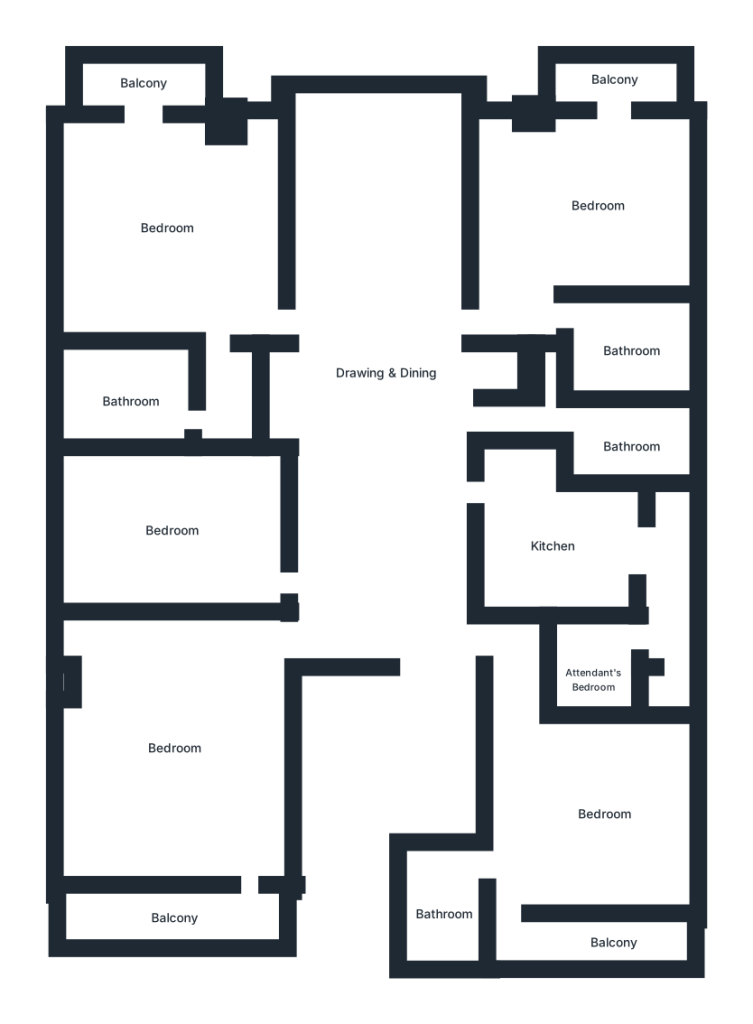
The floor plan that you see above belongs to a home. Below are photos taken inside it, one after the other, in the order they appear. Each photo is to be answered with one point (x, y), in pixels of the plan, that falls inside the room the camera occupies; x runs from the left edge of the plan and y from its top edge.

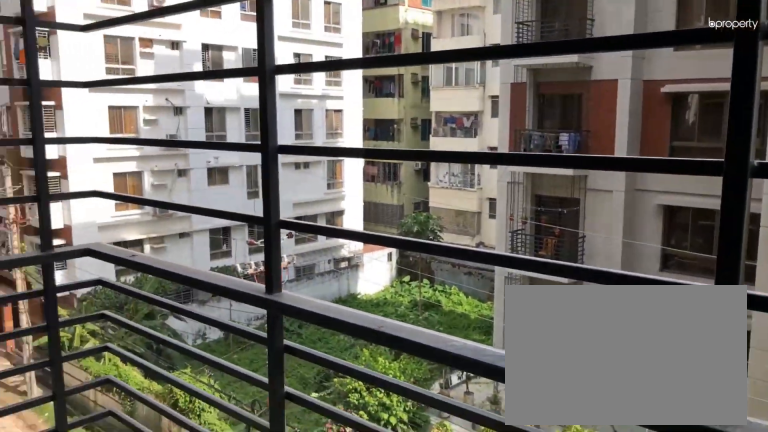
(612, 81)
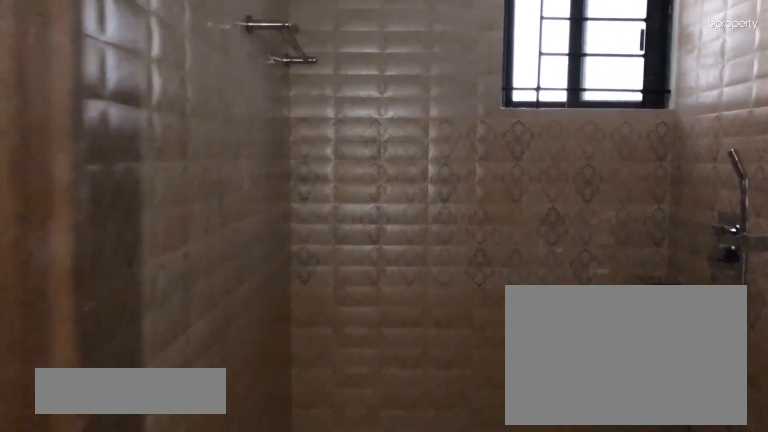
(629, 438)
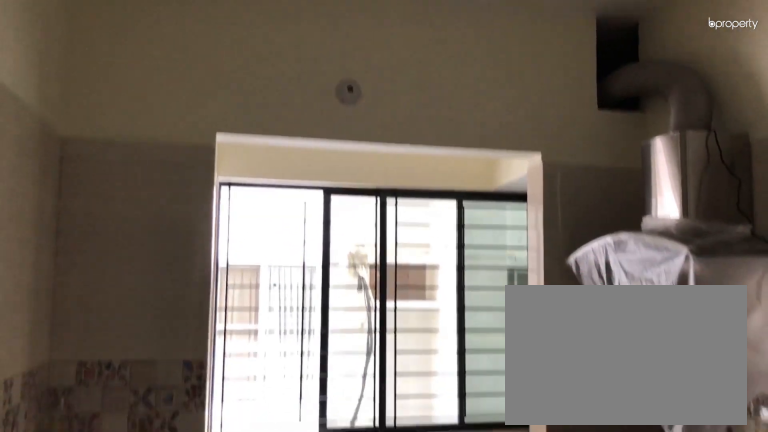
(566, 548)
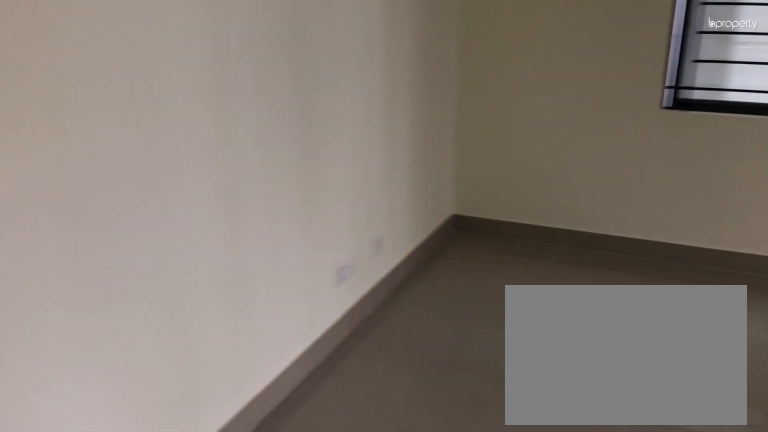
(597, 815)
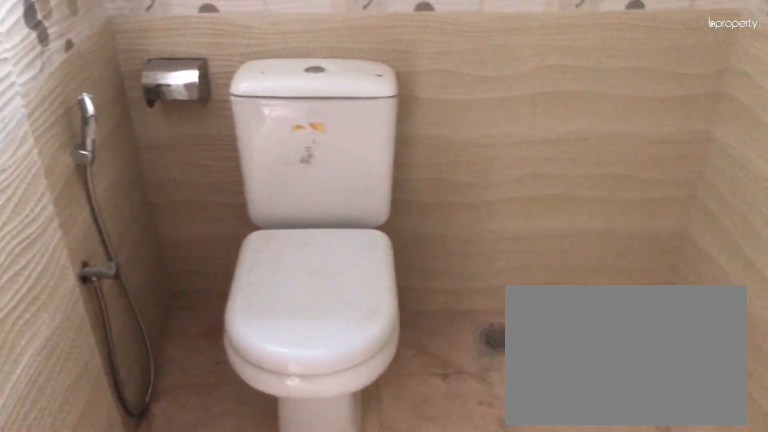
(441, 913)
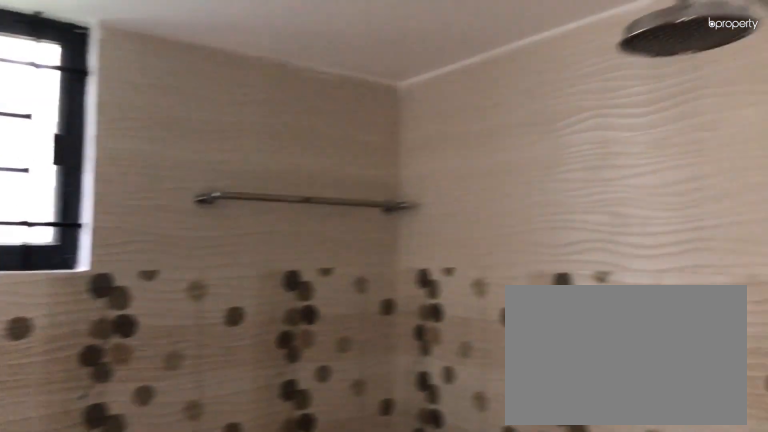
(441, 913)
